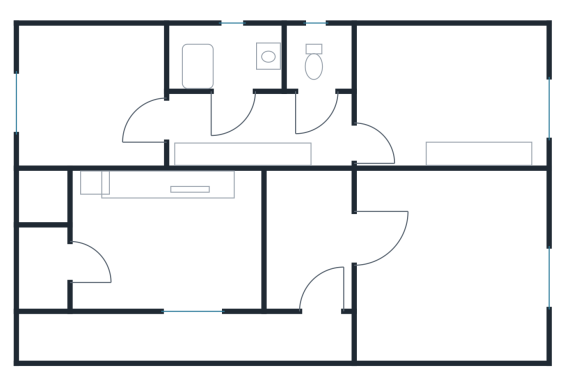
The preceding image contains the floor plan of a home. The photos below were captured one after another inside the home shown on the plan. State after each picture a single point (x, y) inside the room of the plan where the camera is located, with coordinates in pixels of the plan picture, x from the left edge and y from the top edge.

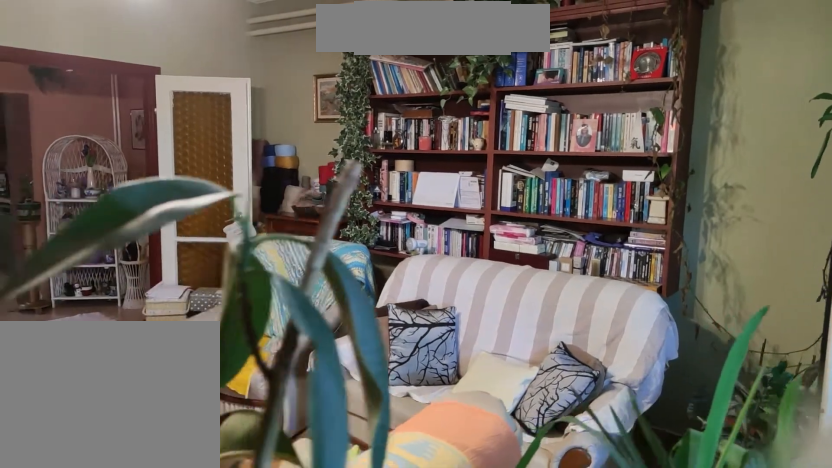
(445, 253)
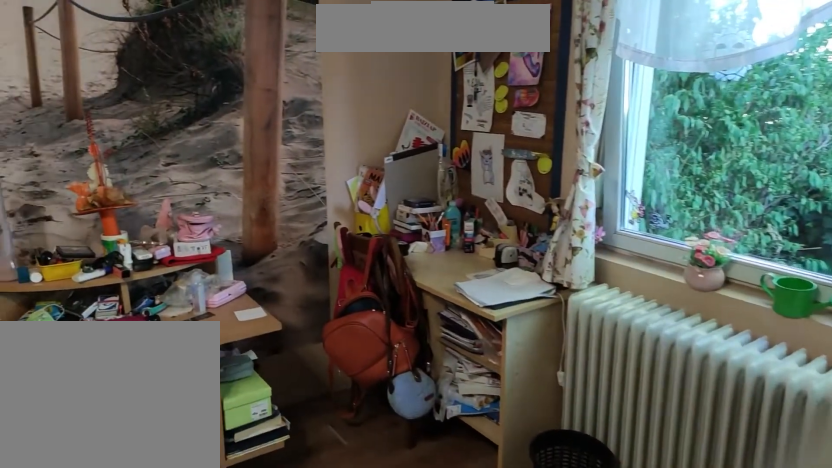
(449, 101)
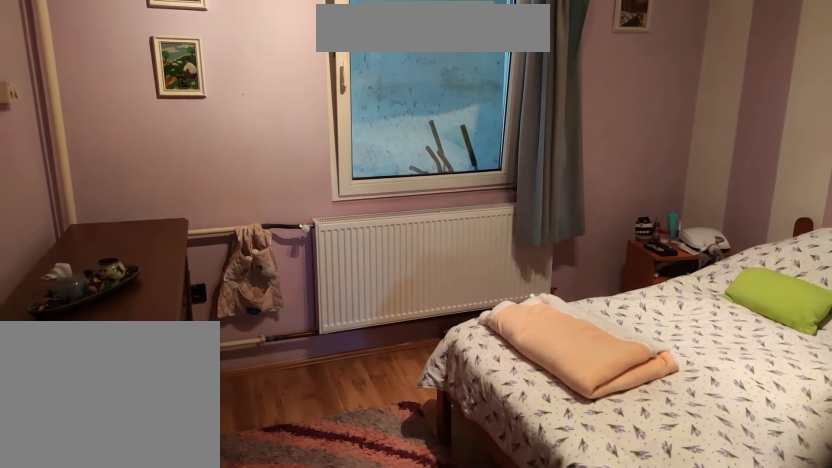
(103, 101)
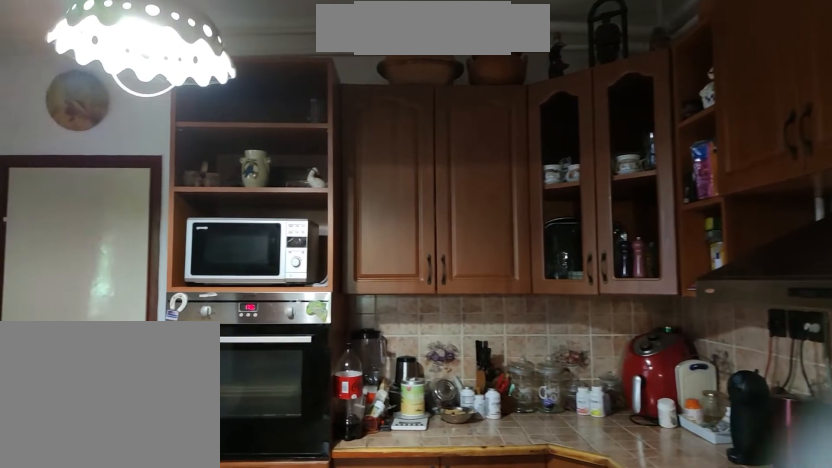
(179, 239)
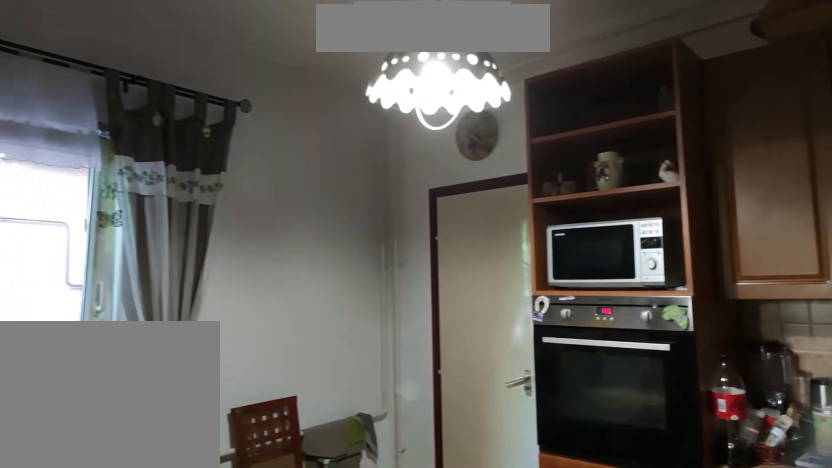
(179, 239)
